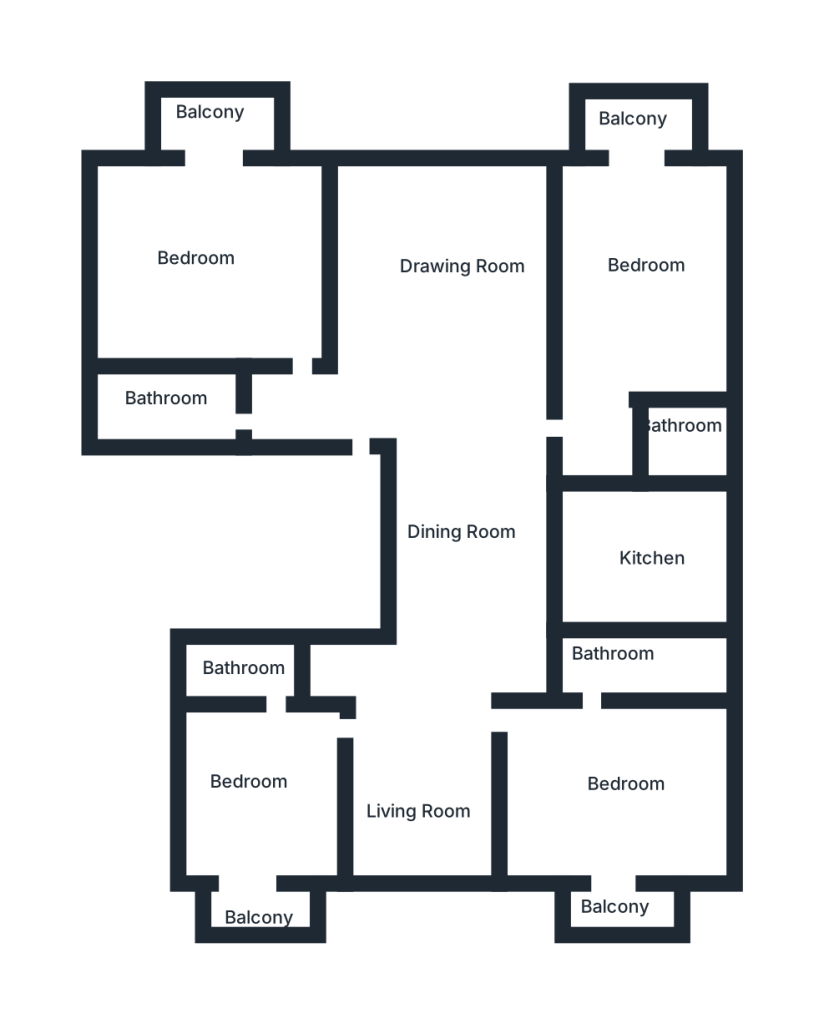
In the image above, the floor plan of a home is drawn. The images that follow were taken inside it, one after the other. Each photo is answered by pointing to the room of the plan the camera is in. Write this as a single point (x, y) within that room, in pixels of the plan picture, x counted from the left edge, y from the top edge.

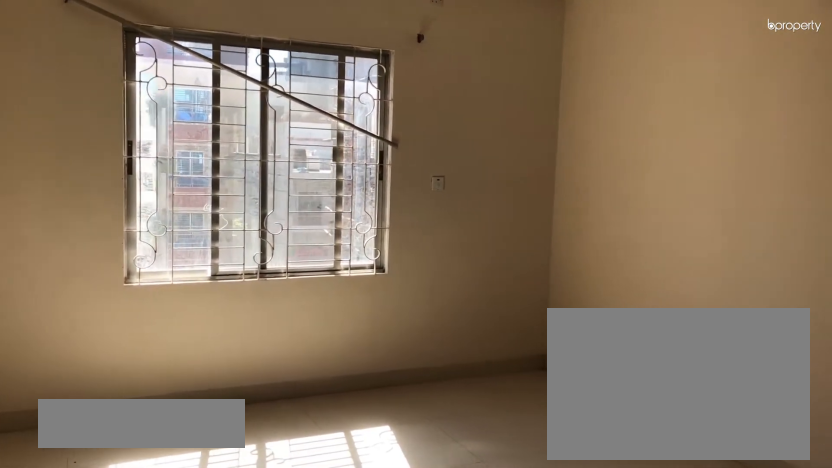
(467, 398)
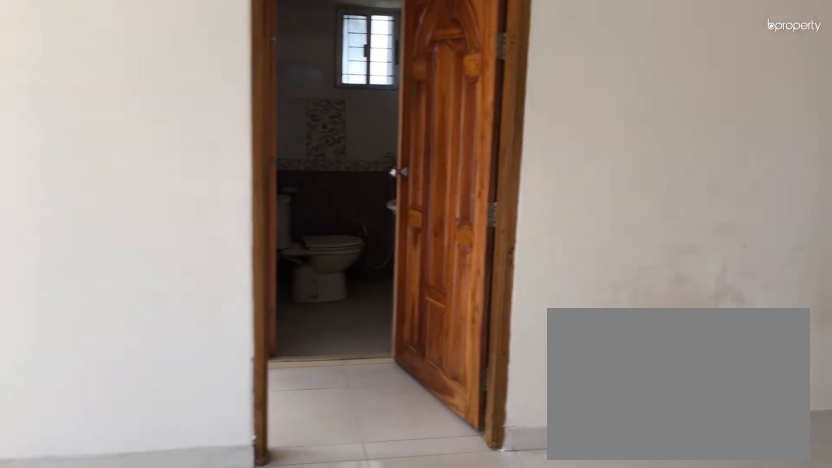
(464, 539)
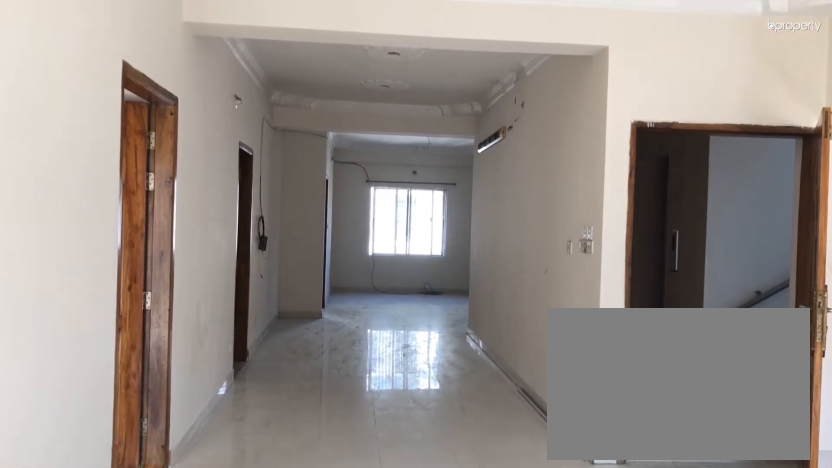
(439, 703)
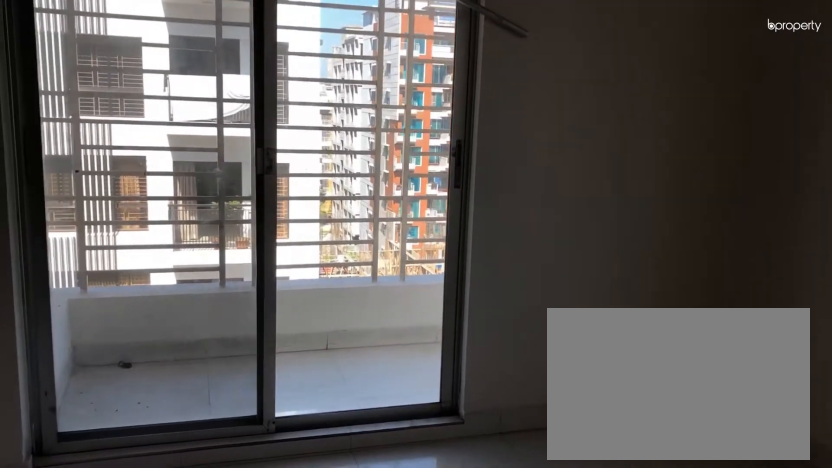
(268, 800)
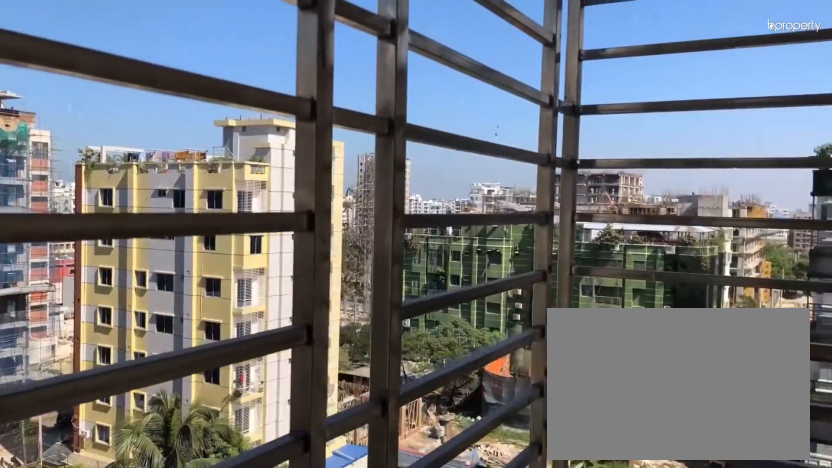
(262, 899)
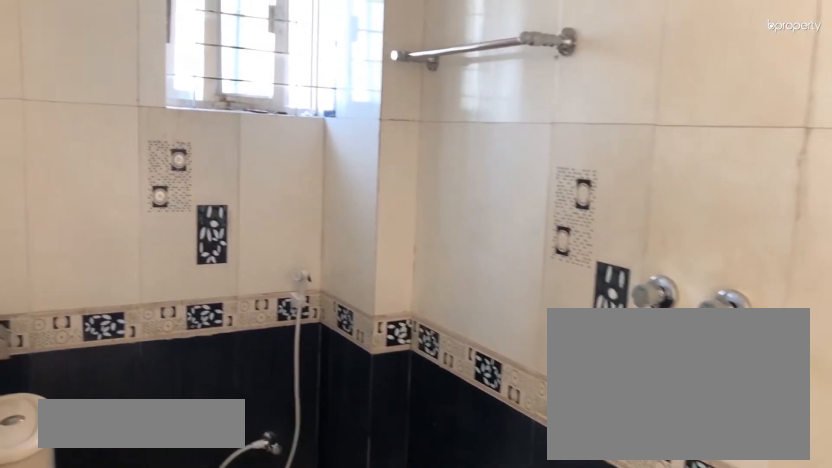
(245, 668)
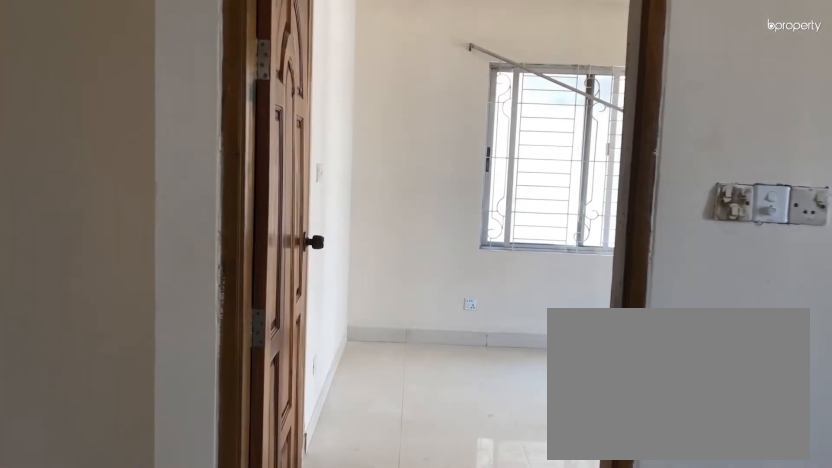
(494, 725)
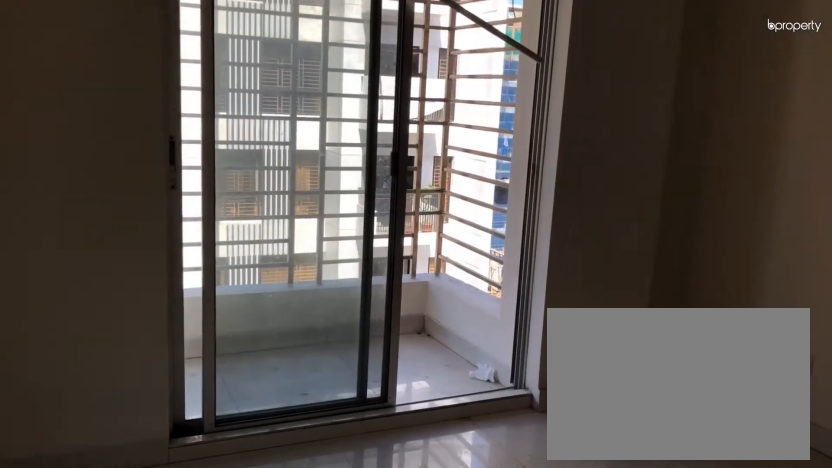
(613, 774)
